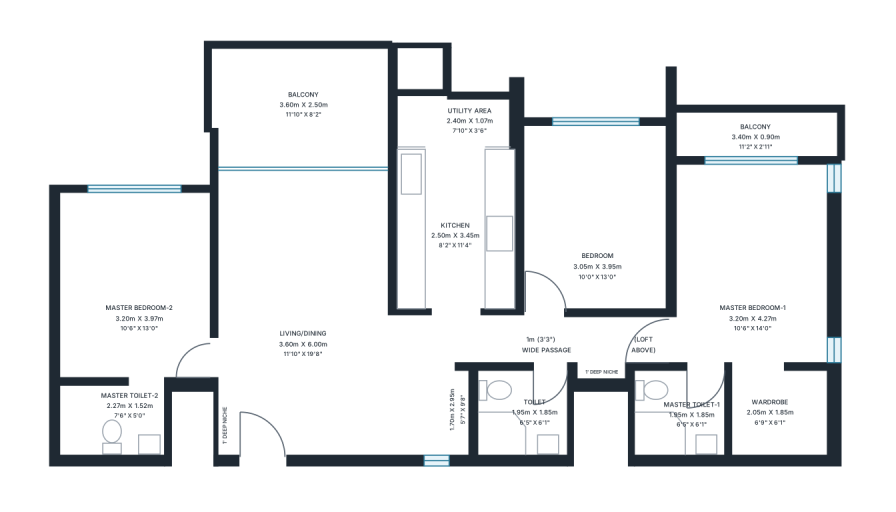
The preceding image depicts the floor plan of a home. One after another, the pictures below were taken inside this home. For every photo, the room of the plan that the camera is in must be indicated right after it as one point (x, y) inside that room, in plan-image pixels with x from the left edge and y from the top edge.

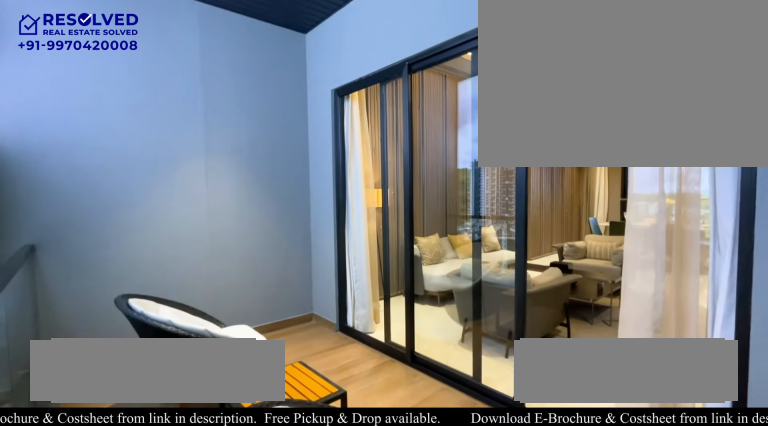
(301, 107)
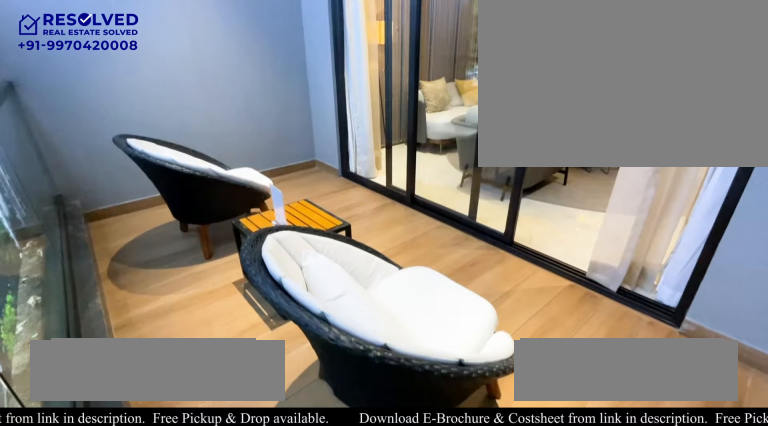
(301, 107)
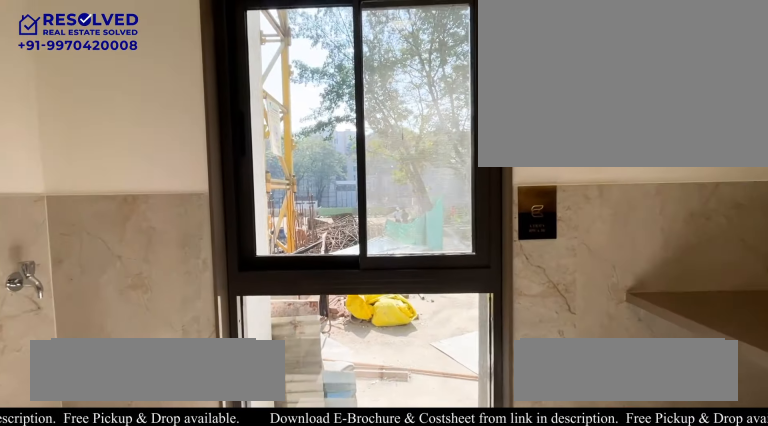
(455, 230)
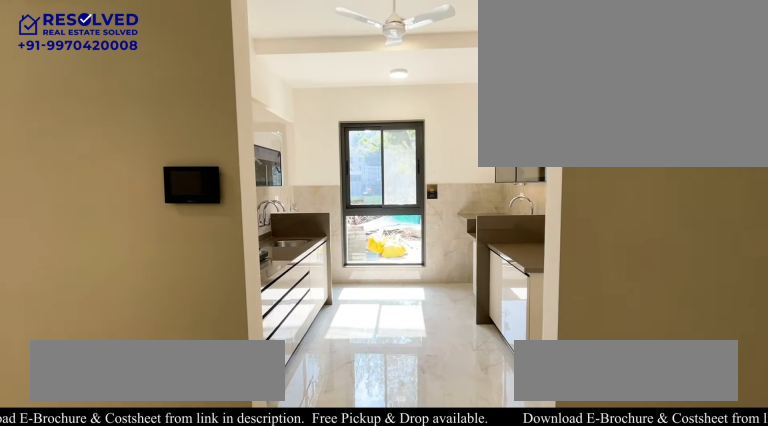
(455, 230)
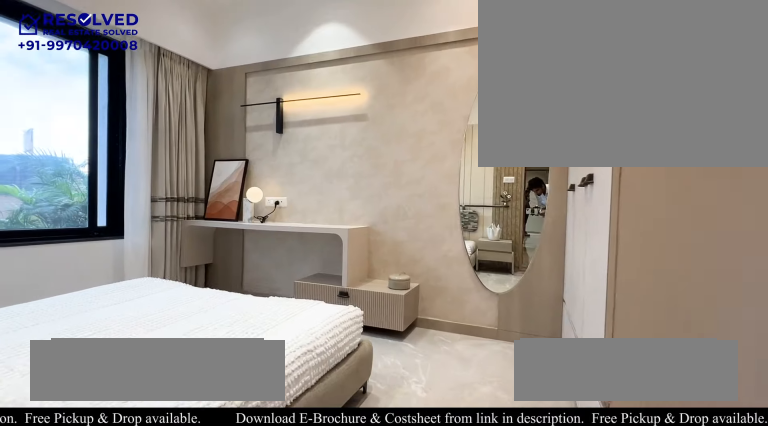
(595, 216)
